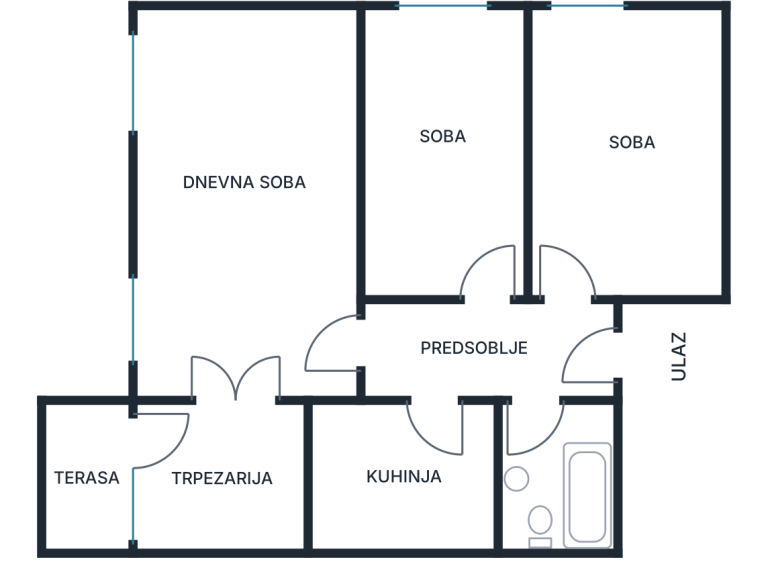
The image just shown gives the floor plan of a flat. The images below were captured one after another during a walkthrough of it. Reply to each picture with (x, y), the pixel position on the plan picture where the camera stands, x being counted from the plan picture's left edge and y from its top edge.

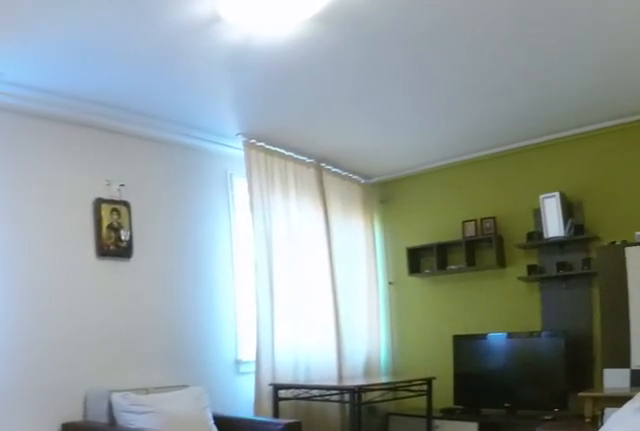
(348, 363)
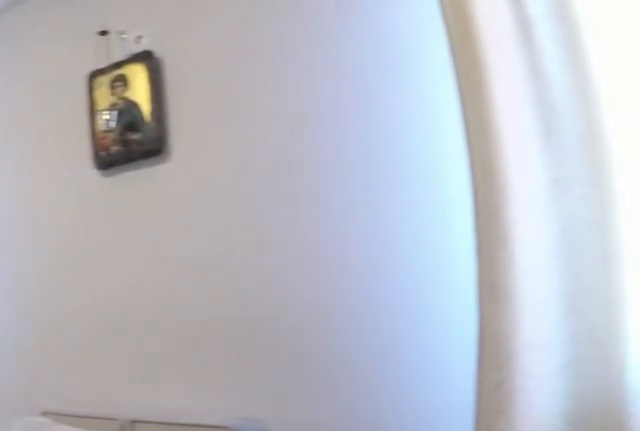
(278, 46)
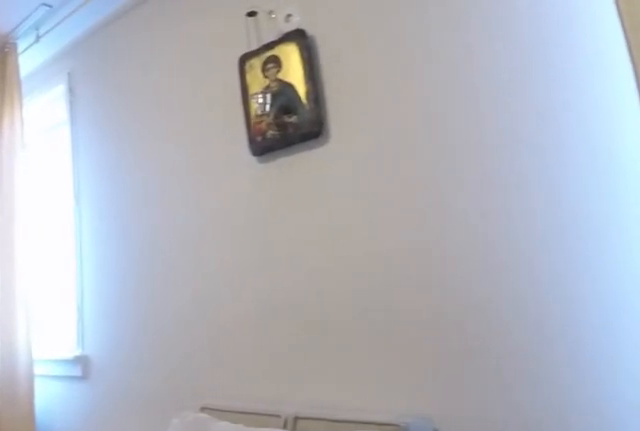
(271, 40)
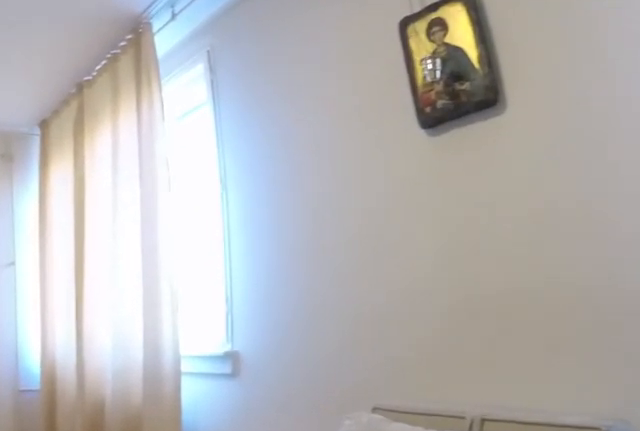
(264, 53)
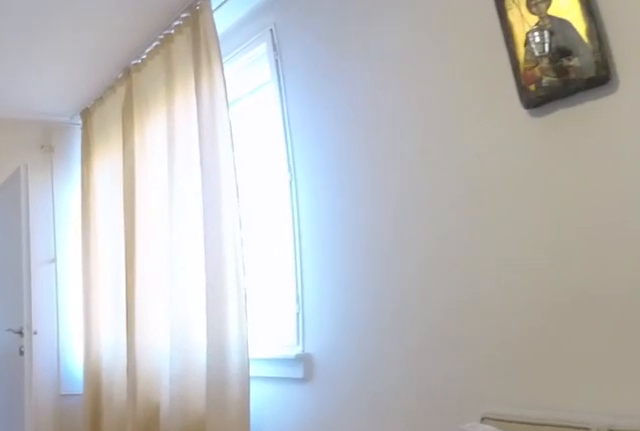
(263, 78)
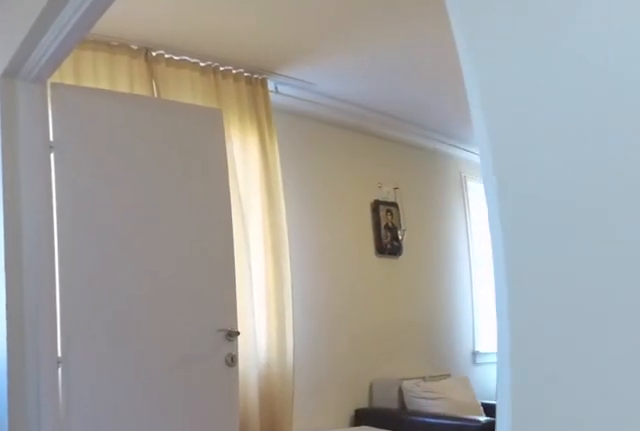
(316, 450)
